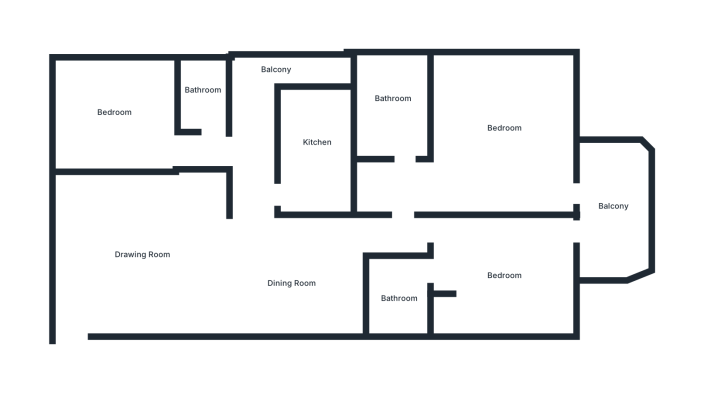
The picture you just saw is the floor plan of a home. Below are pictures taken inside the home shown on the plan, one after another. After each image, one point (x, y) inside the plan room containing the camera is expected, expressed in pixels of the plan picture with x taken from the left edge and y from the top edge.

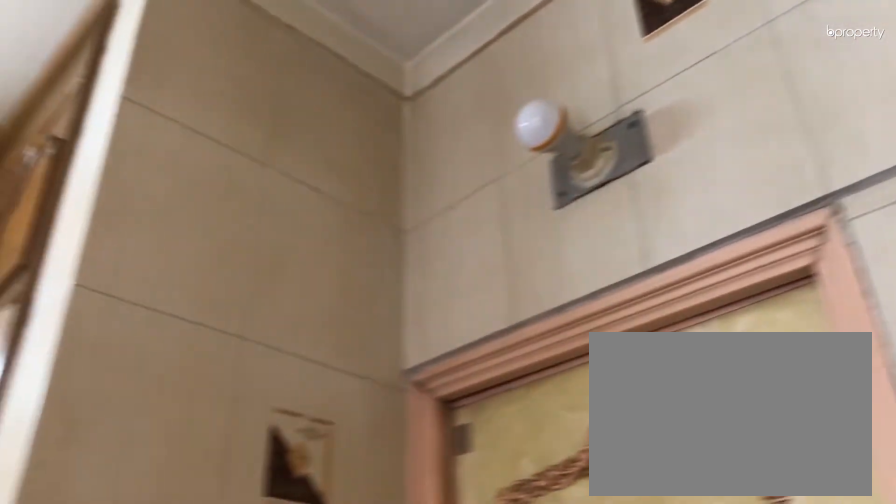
(501, 275)
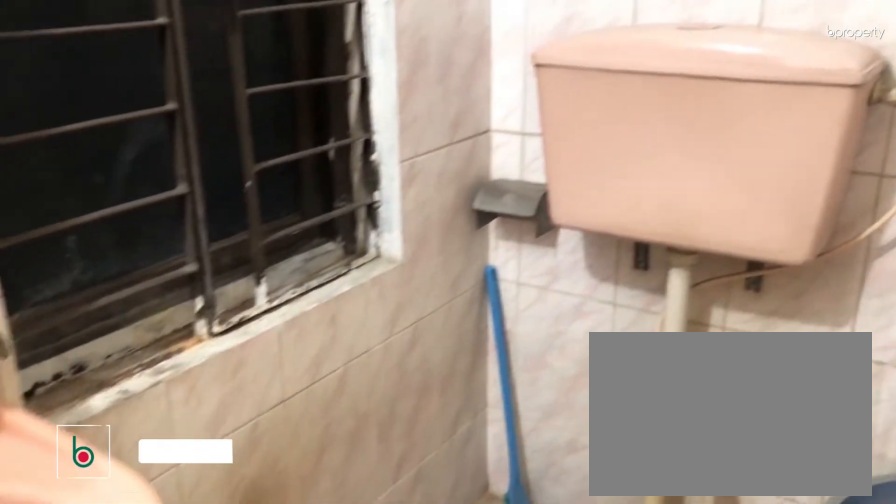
(397, 297)
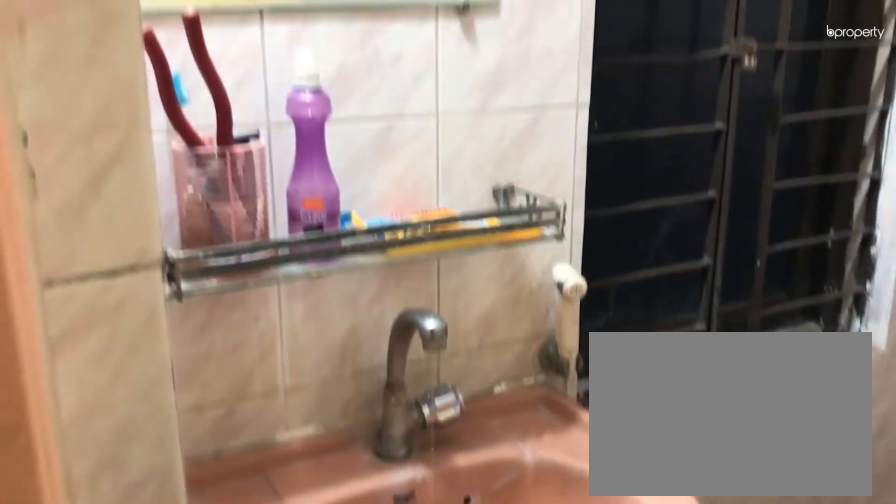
(397, 297)
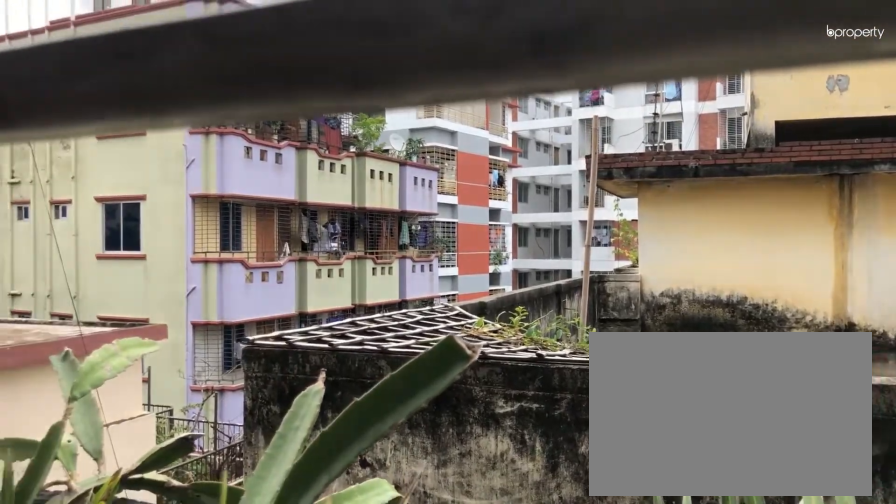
(612, 211)
